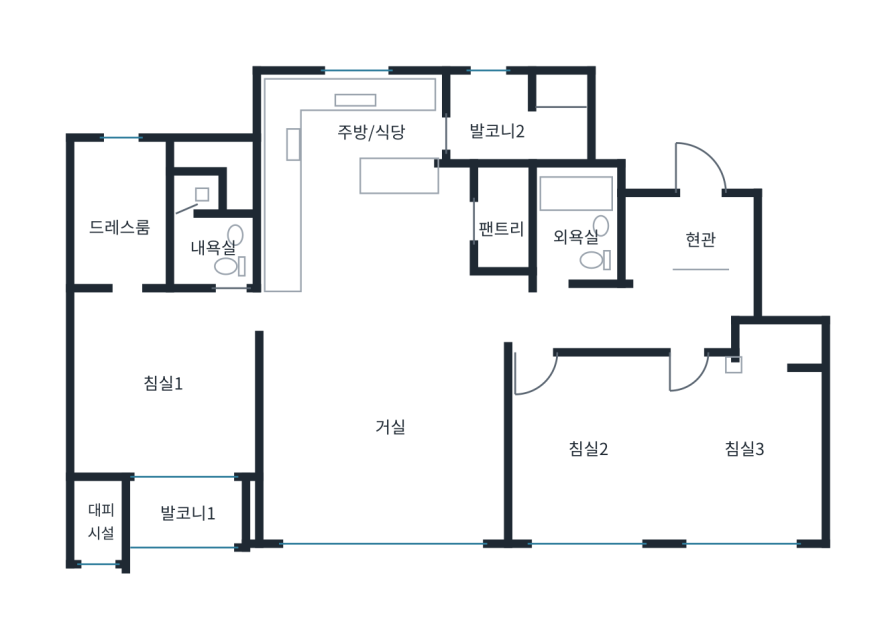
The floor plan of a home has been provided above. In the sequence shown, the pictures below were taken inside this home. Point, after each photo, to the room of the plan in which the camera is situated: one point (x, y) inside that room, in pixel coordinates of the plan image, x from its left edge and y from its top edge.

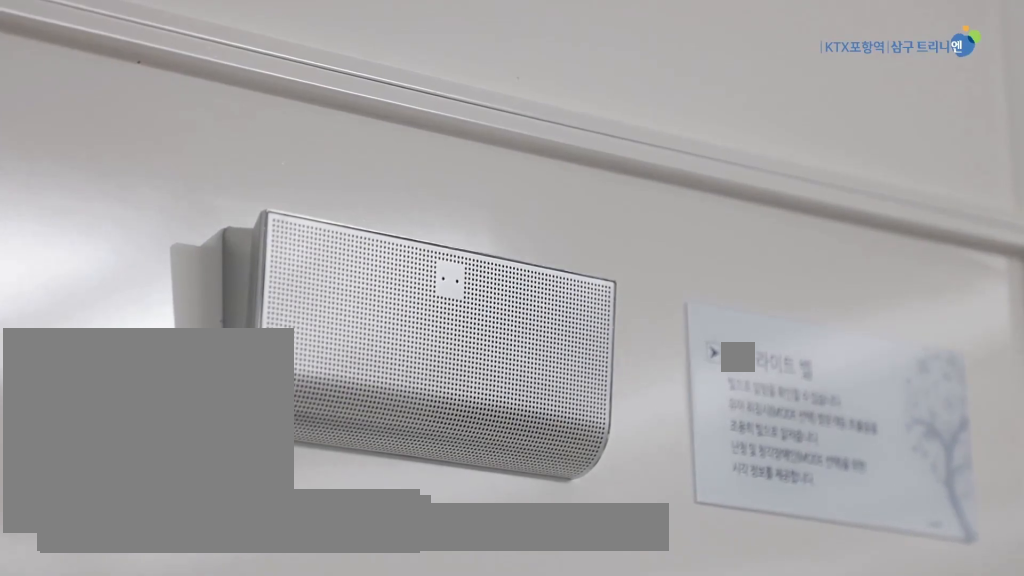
(384, 442)
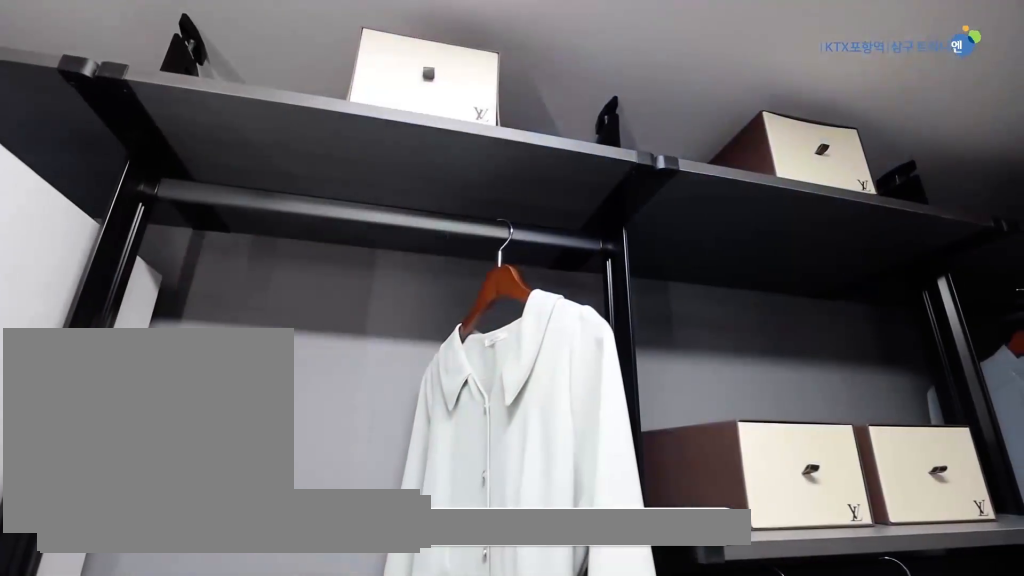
(118, 216)
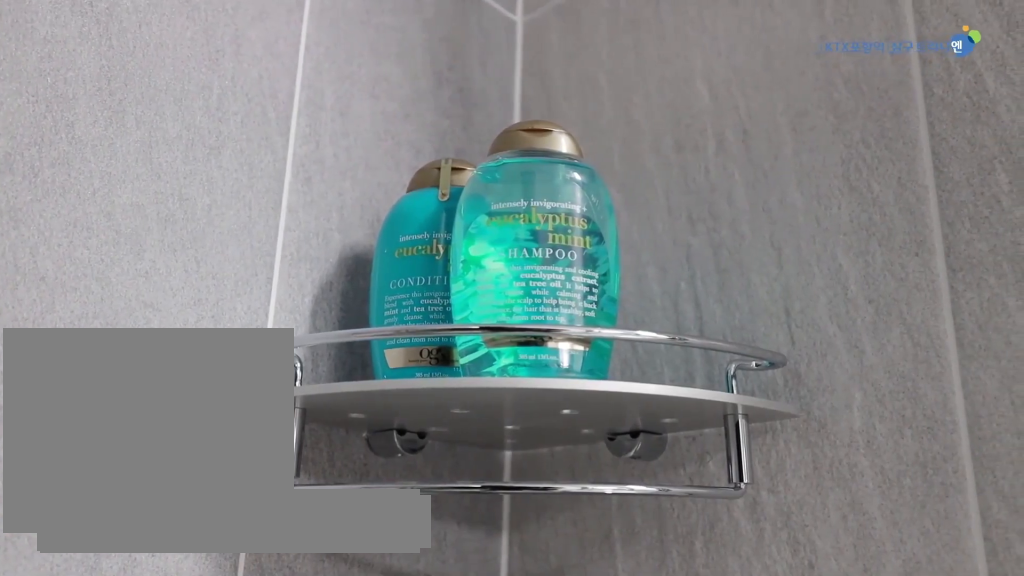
(206, 231)
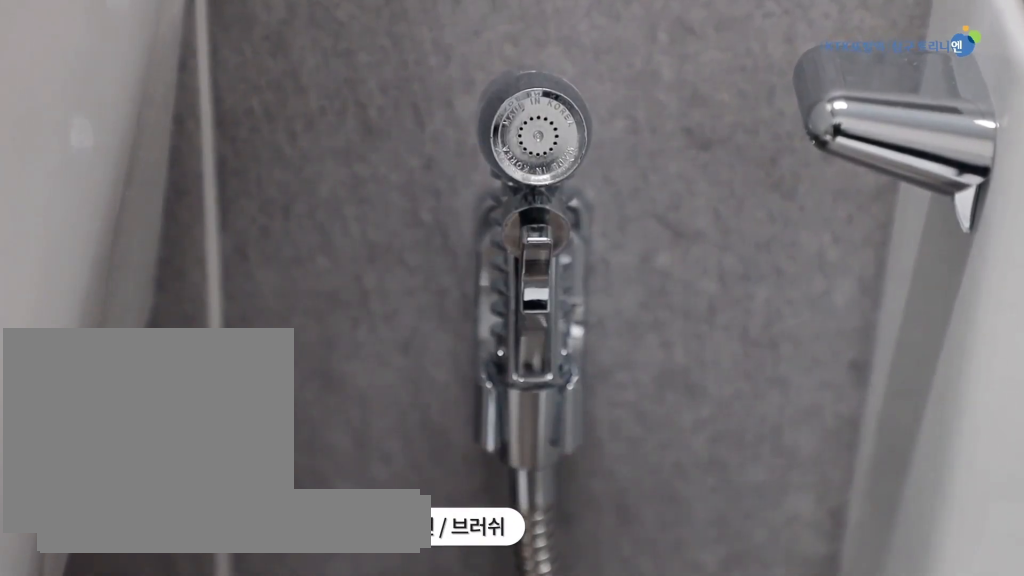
(207, 232)
